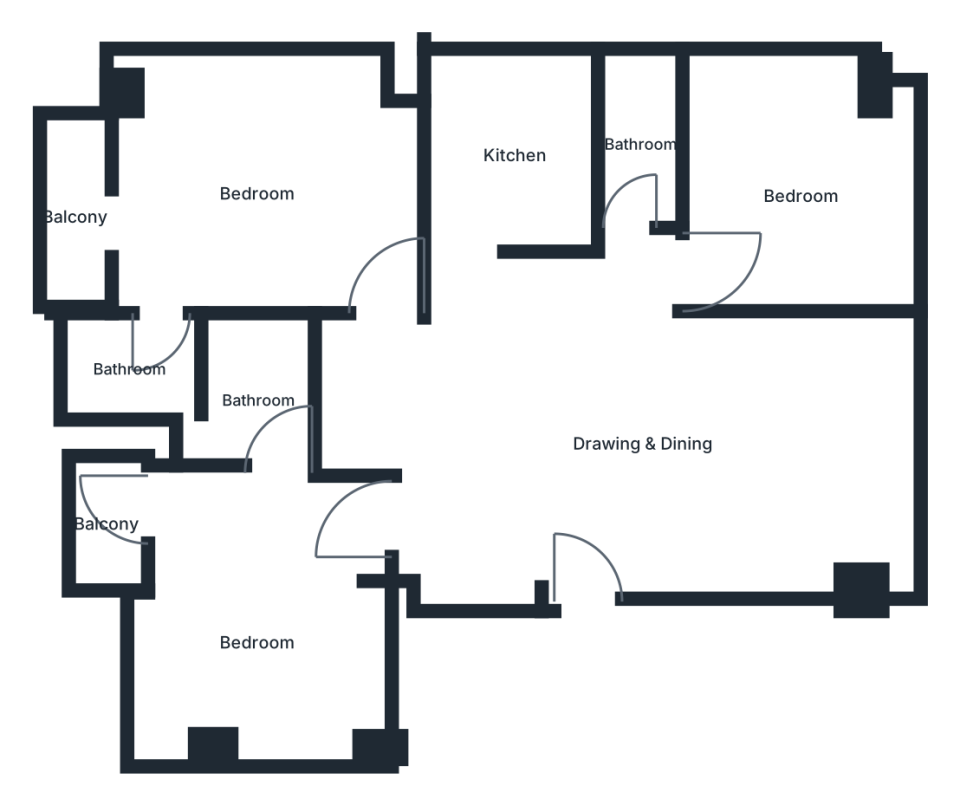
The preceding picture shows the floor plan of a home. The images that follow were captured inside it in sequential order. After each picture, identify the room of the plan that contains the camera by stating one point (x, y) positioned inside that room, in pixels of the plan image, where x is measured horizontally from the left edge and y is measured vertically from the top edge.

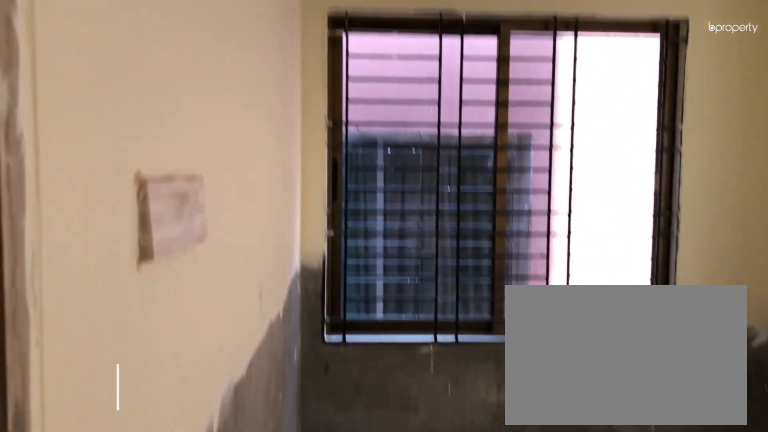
(804, 195)
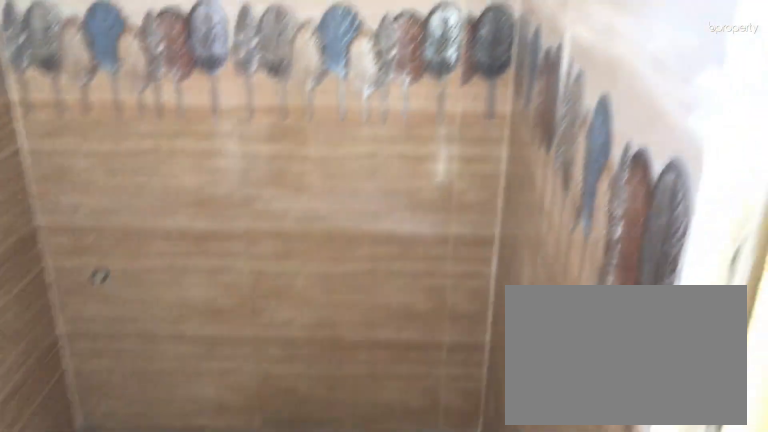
(131, 369)
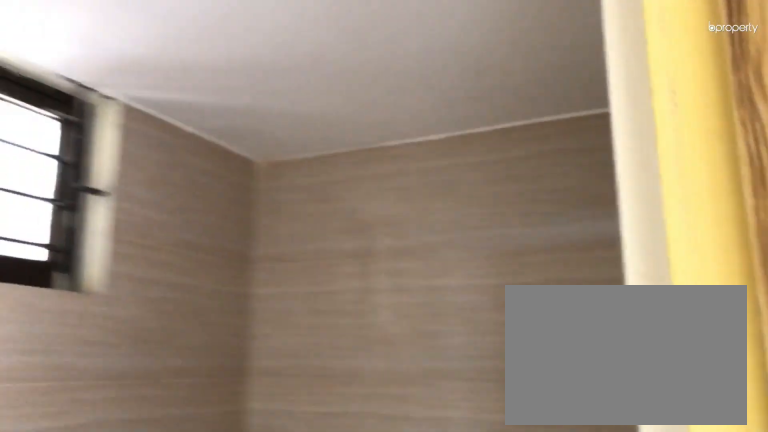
(131, 369)
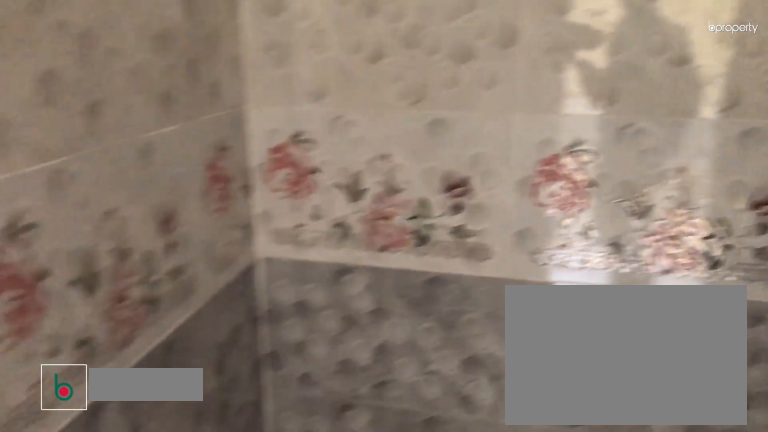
(259, 401)
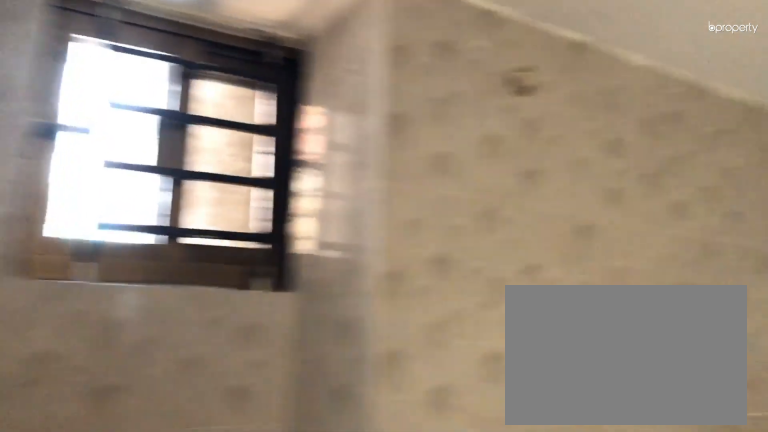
(259, 401)
